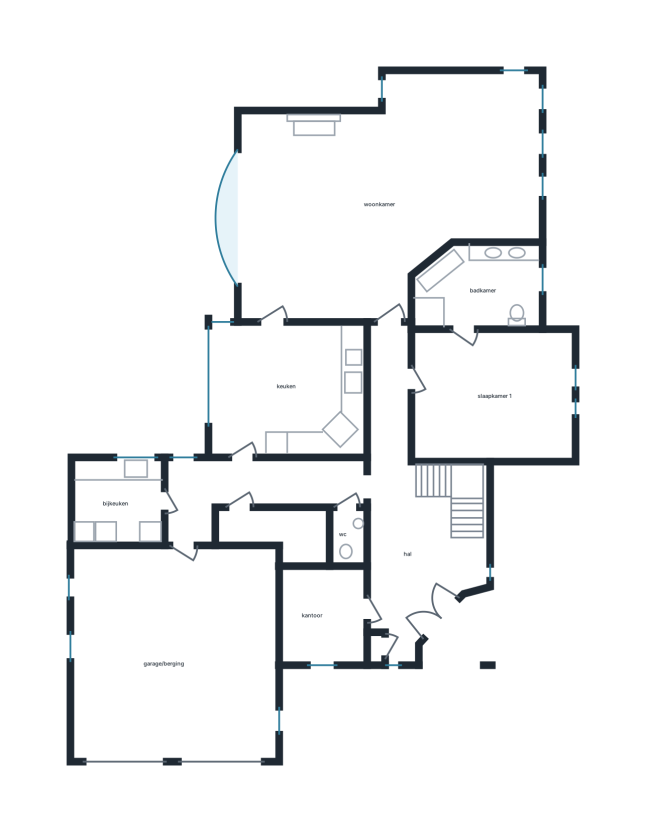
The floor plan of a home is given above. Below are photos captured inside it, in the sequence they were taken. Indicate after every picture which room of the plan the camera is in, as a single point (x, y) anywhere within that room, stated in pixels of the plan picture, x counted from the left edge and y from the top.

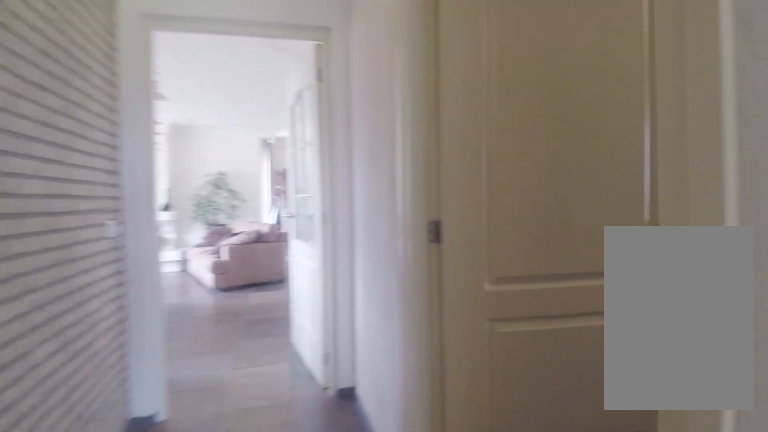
(407, 514)
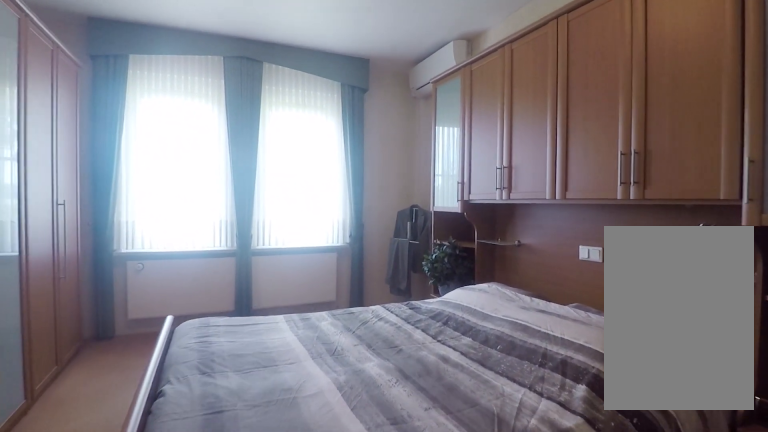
(491, 395)
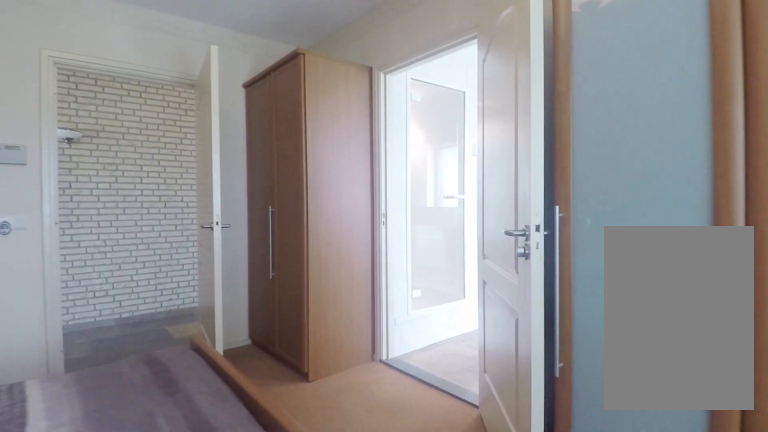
(491, 395)
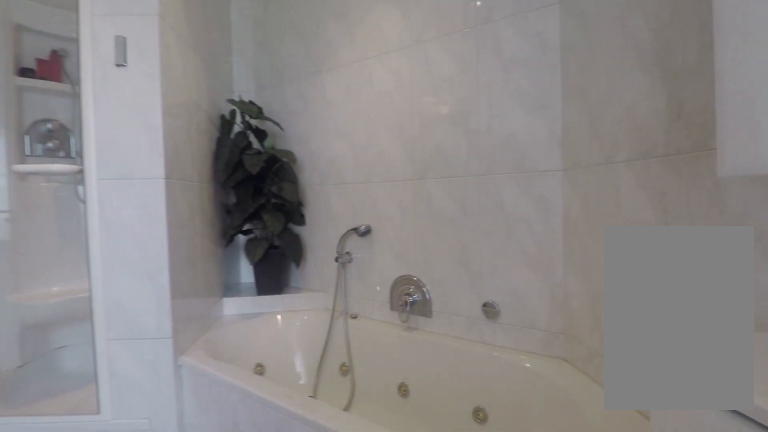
(479, 287)
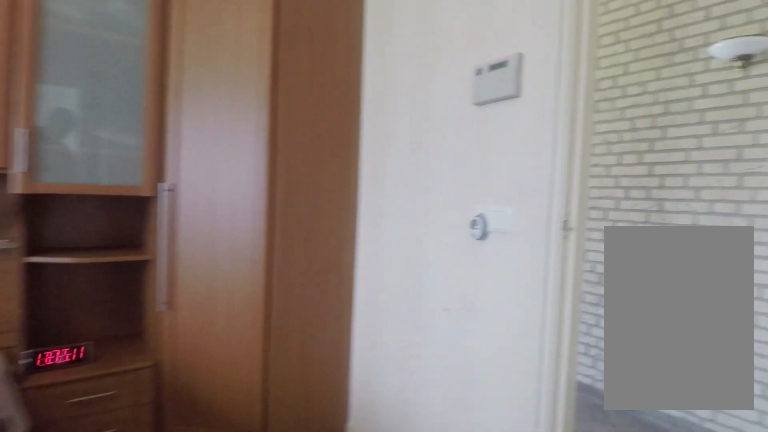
(490, 395)
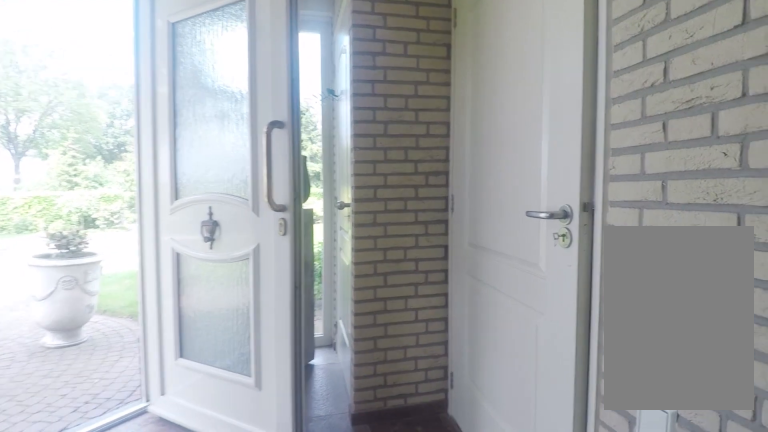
(407, 514)
